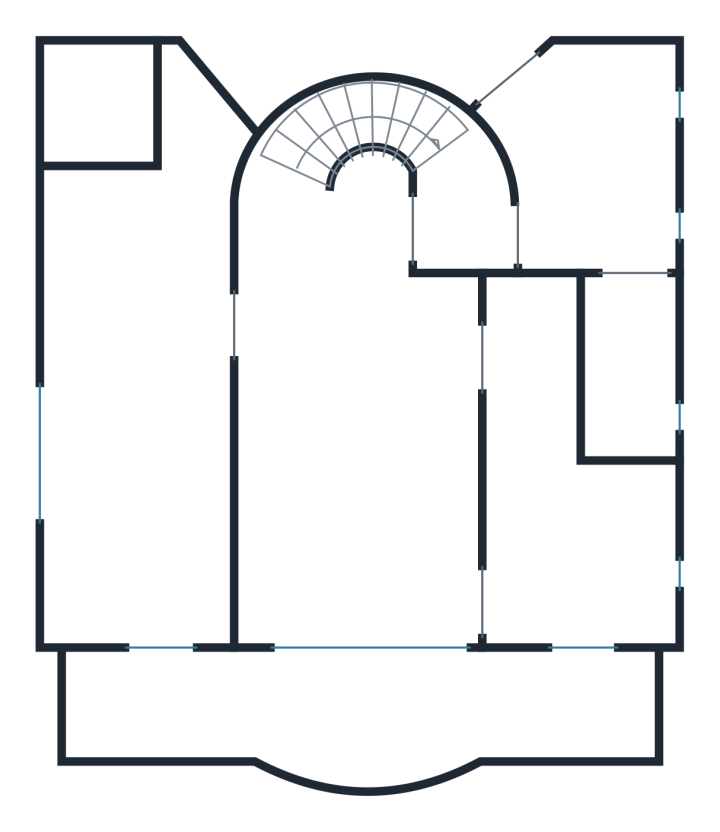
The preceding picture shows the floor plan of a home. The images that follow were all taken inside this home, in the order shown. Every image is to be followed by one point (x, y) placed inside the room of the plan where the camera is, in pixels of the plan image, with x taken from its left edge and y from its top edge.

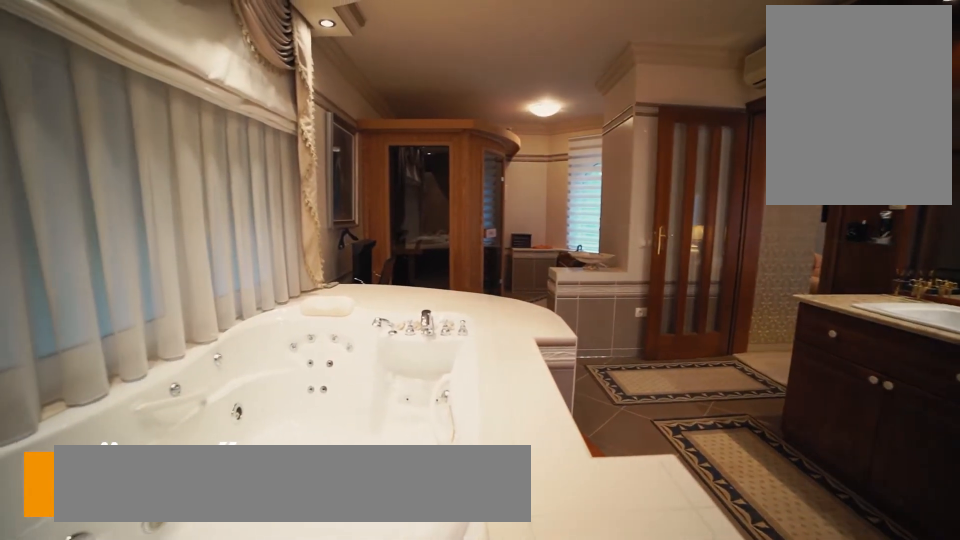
(123, 574)
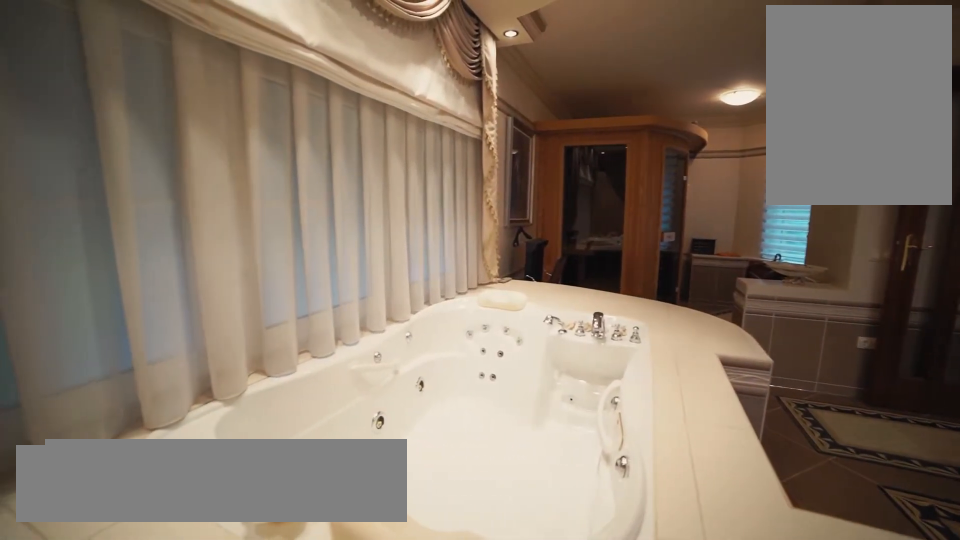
(123, 574)
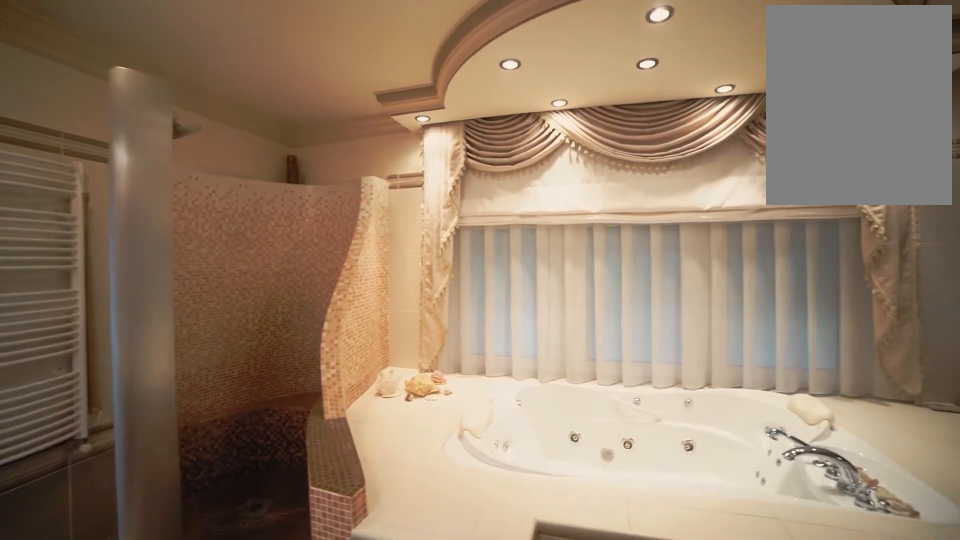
(183, 396)
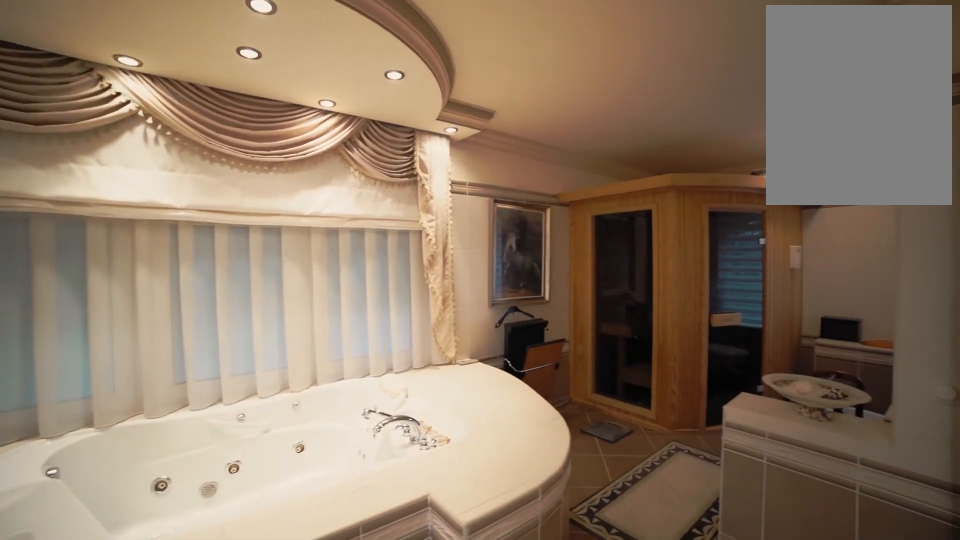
(182, 396)
